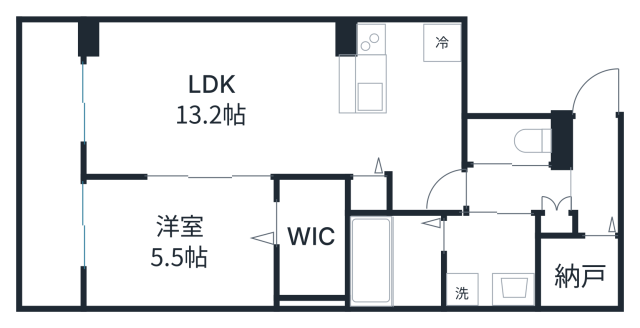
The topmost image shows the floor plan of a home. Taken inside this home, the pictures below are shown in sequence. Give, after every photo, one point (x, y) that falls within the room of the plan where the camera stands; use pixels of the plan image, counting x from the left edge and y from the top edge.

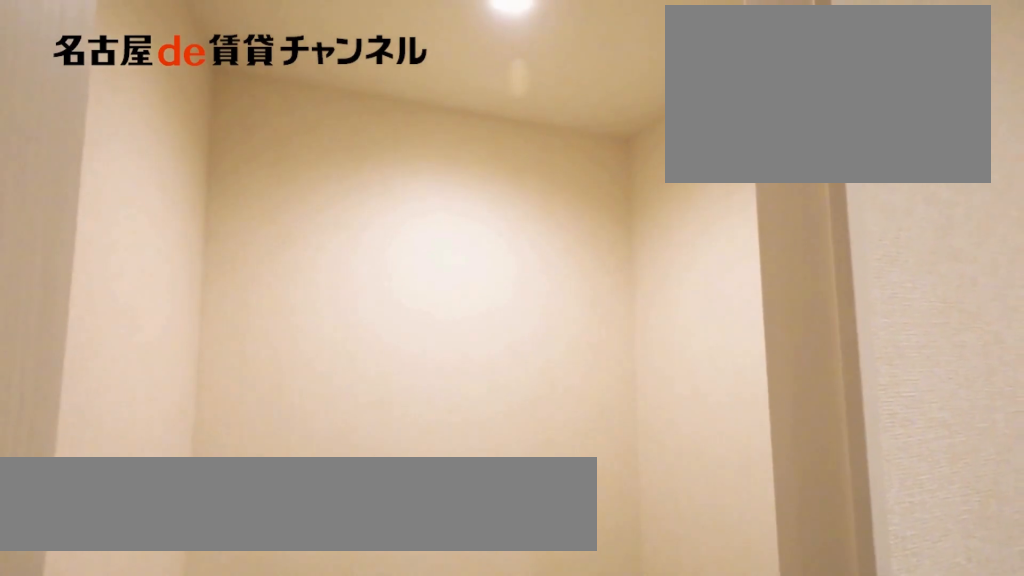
(577, 270)
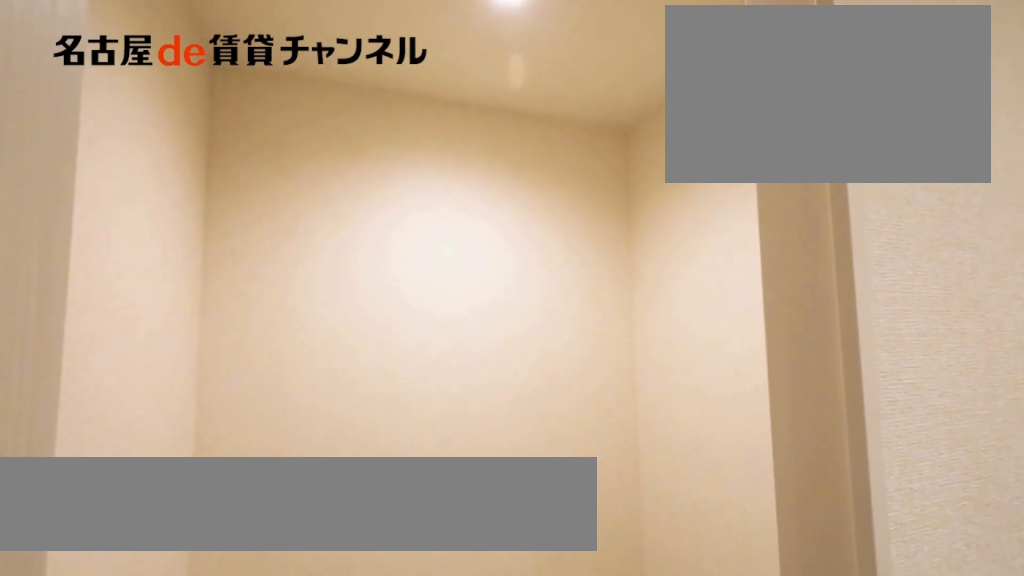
(577, 270)
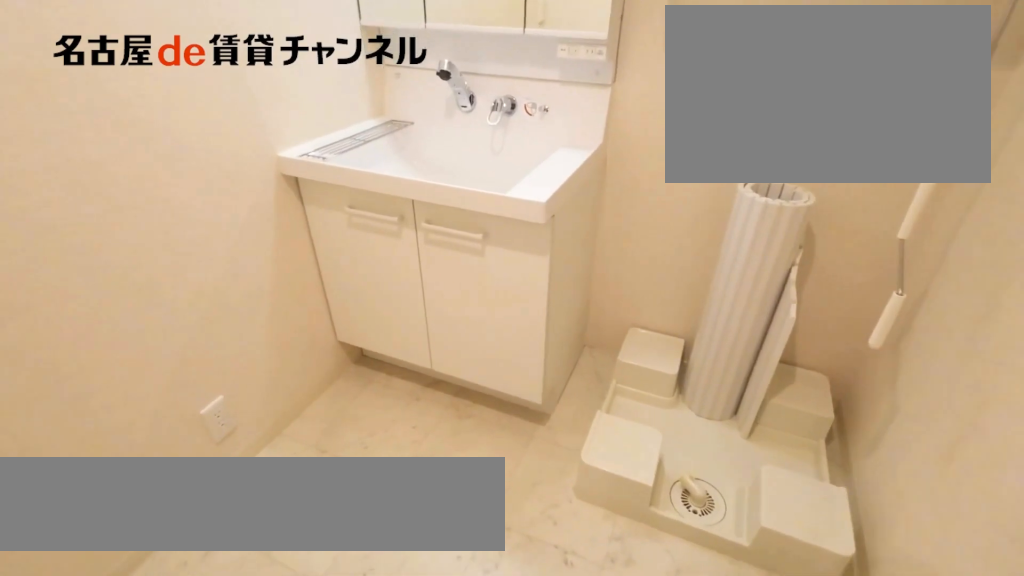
(489, 259)
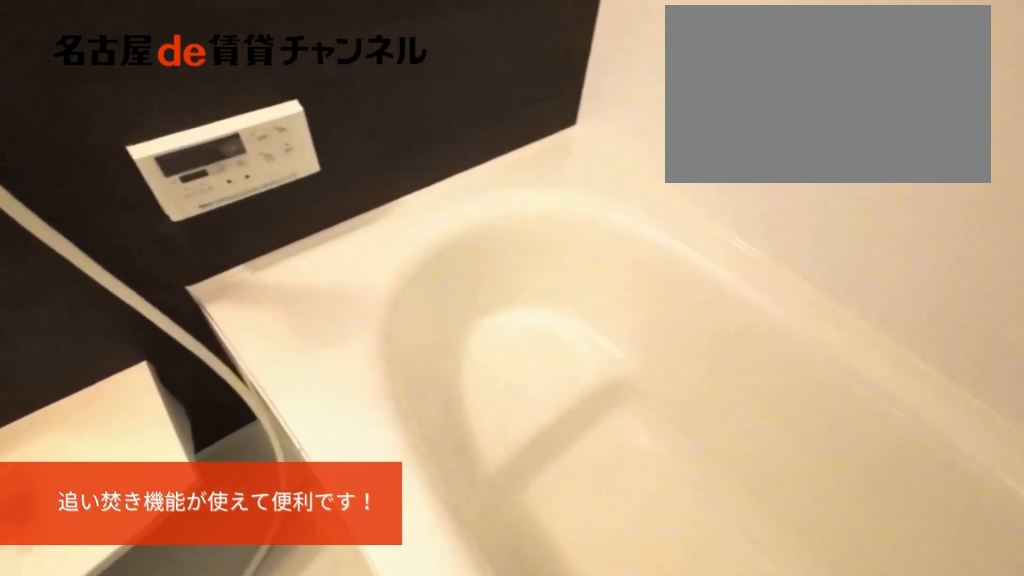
(394, 260)
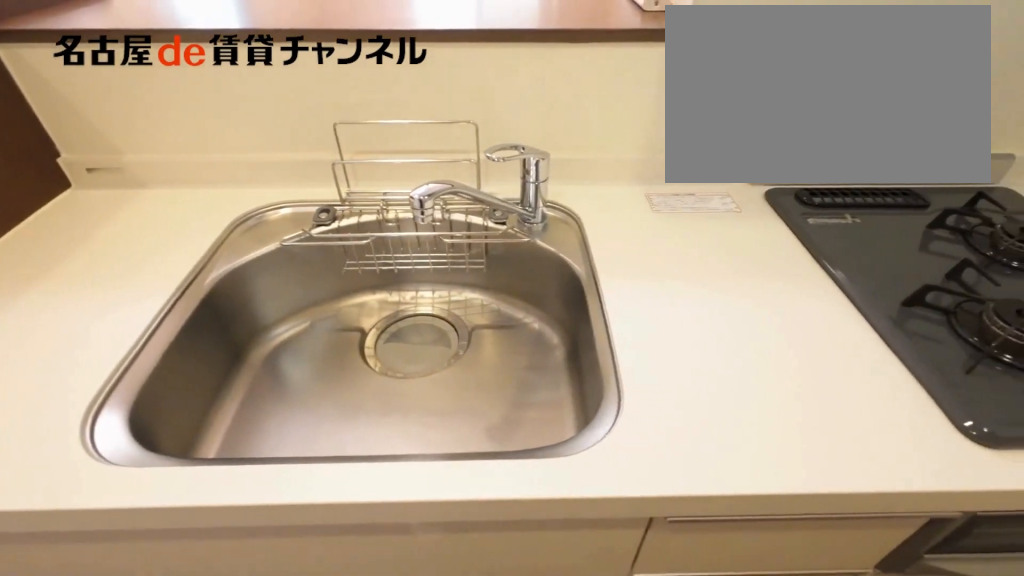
(365, 74)
